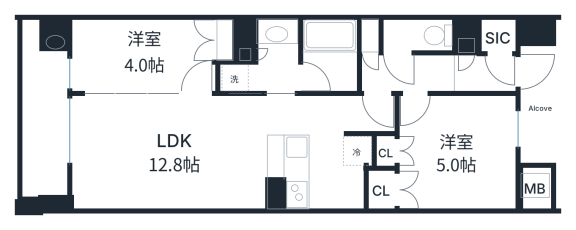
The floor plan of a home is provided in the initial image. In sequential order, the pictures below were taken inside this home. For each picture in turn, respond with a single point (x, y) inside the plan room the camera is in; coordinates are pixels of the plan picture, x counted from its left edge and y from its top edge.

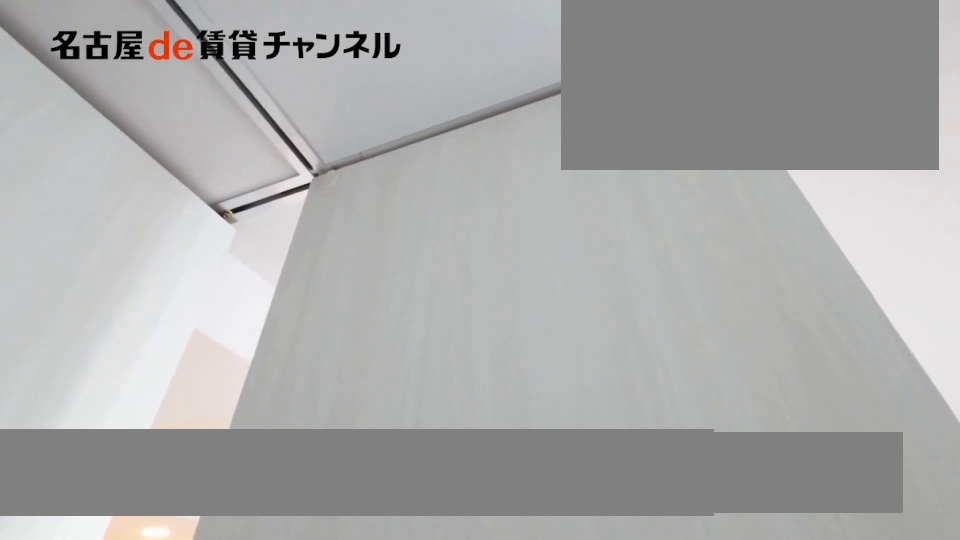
(141, 57)
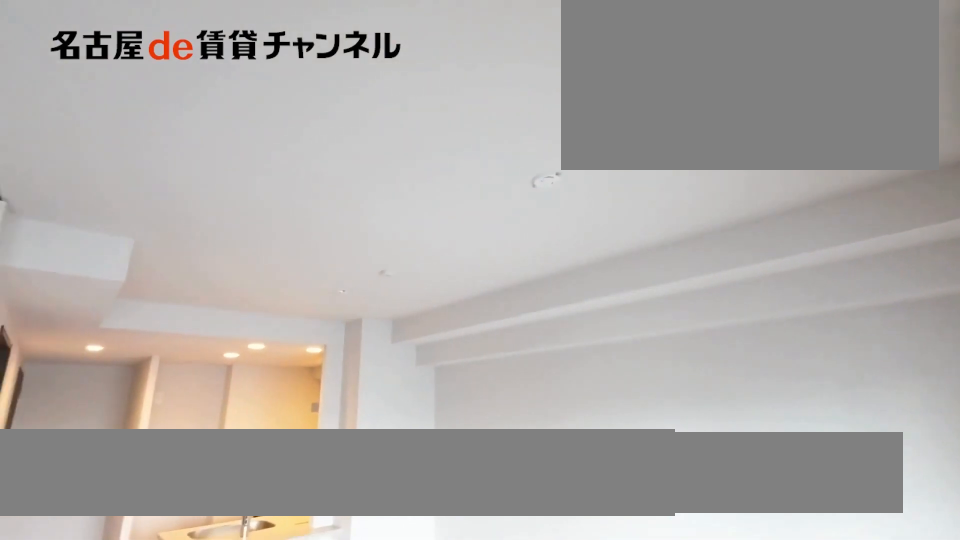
(166, 150)
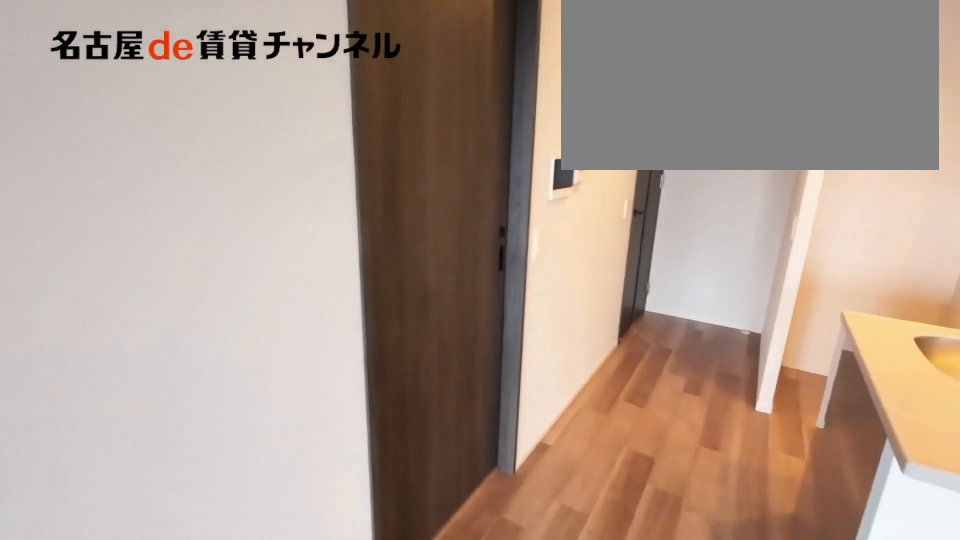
(166, 150)
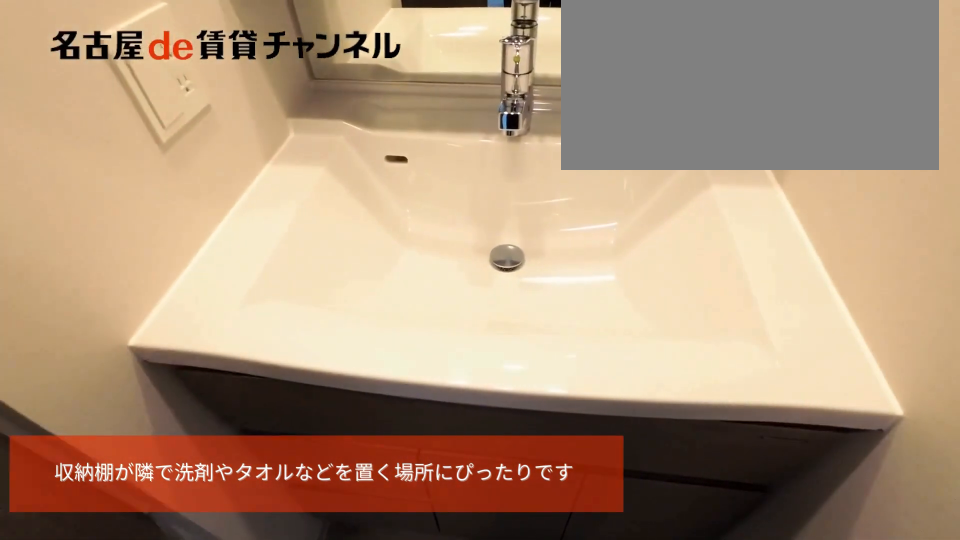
(261, 60)
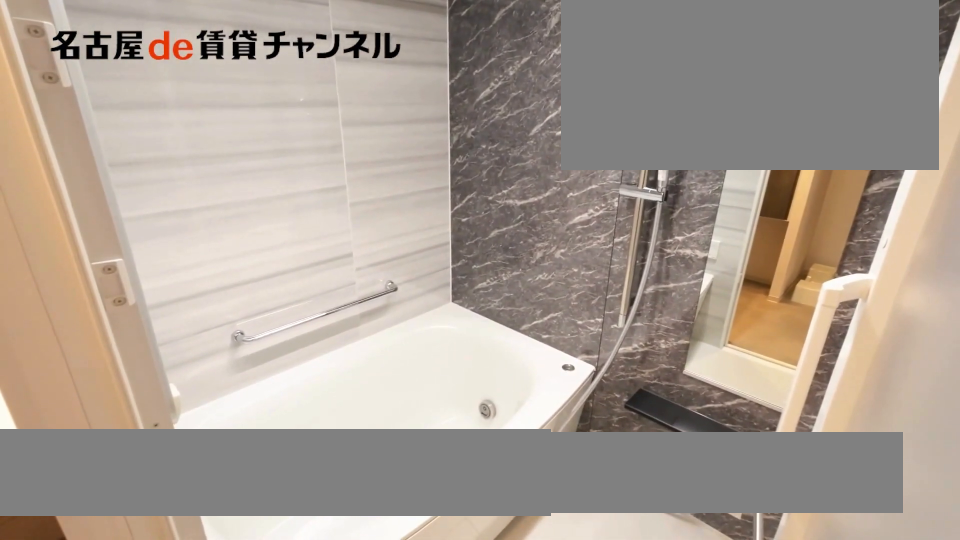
(328, 57)
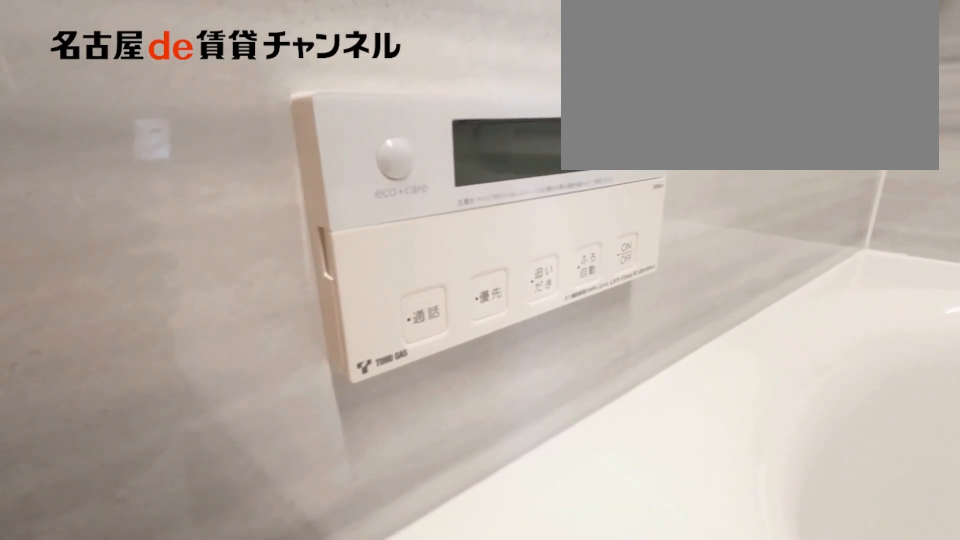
(328, 57)
